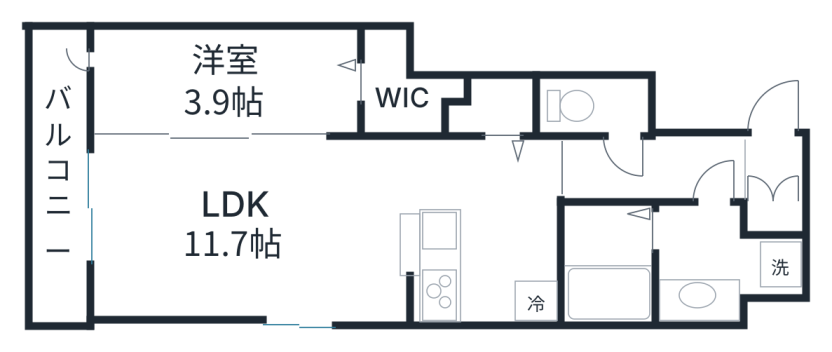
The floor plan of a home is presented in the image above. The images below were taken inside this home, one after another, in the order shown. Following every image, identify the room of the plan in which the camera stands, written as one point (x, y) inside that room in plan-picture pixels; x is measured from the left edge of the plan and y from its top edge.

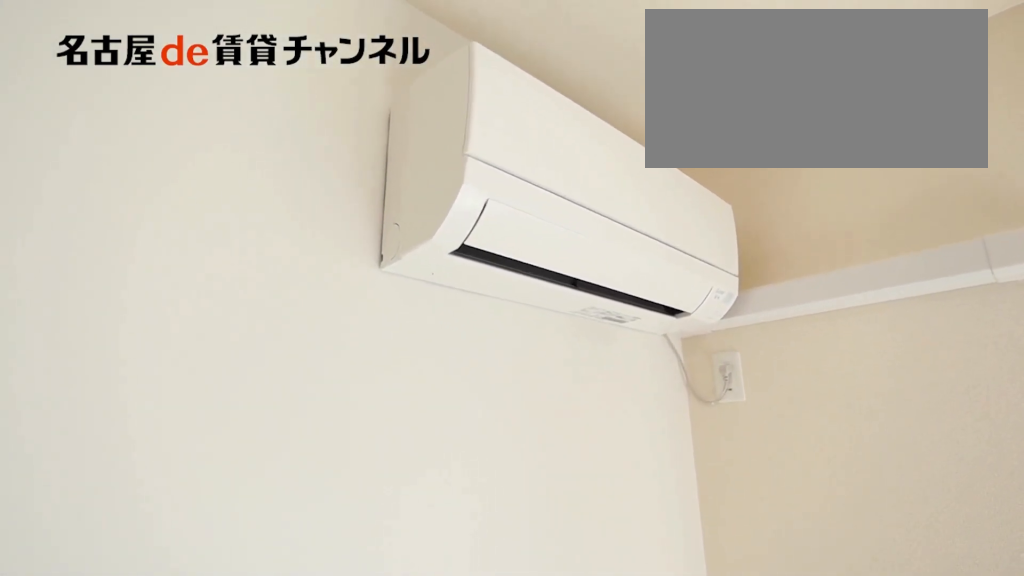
(253, 232)
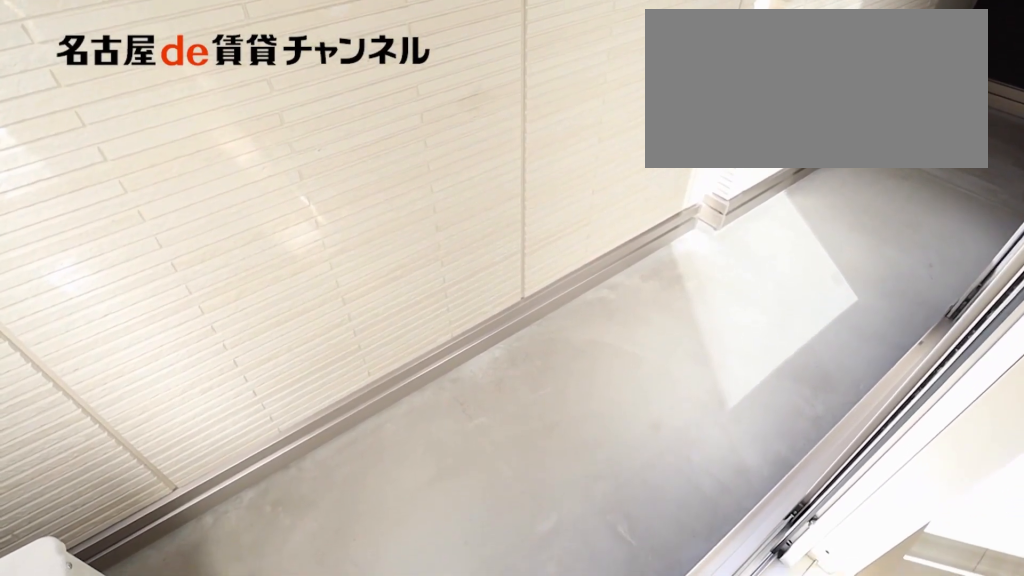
(62, 178)
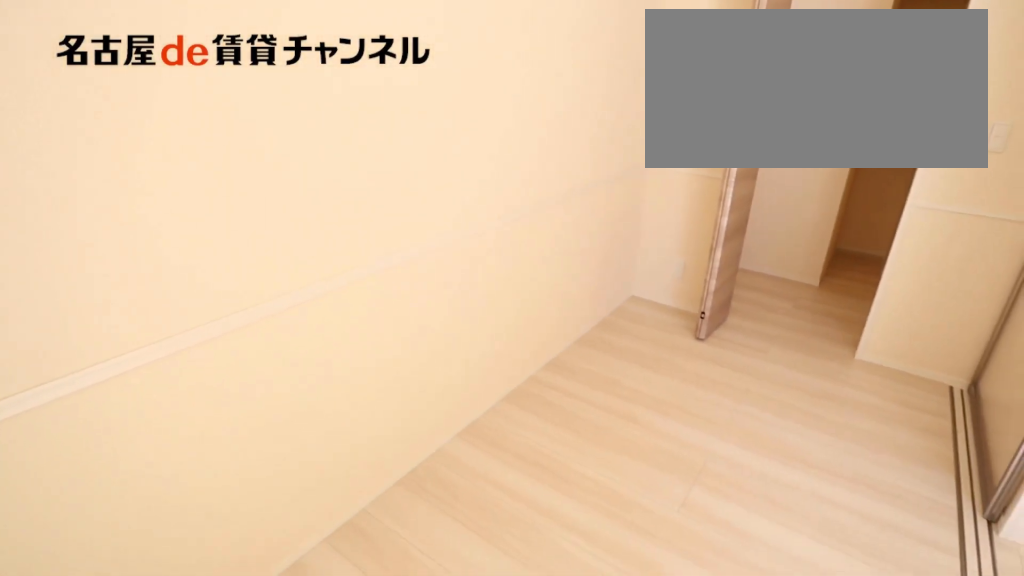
(226, 83)
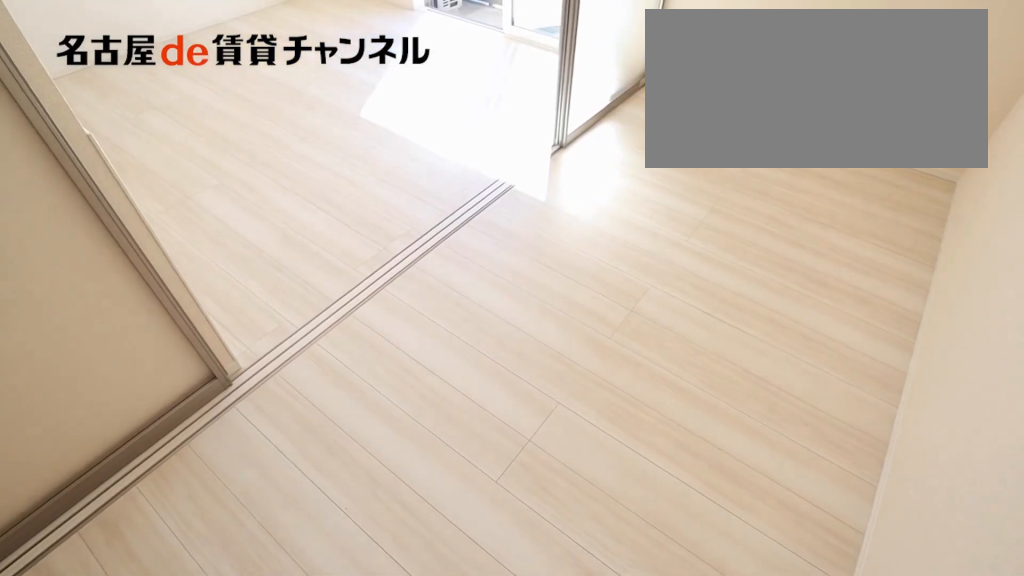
(226, 83)
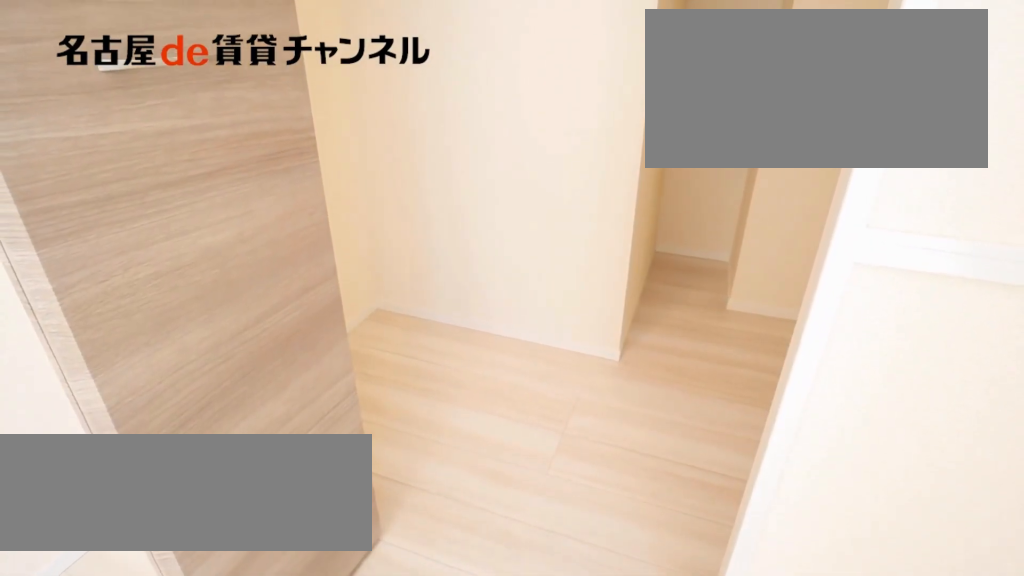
(400, 92)
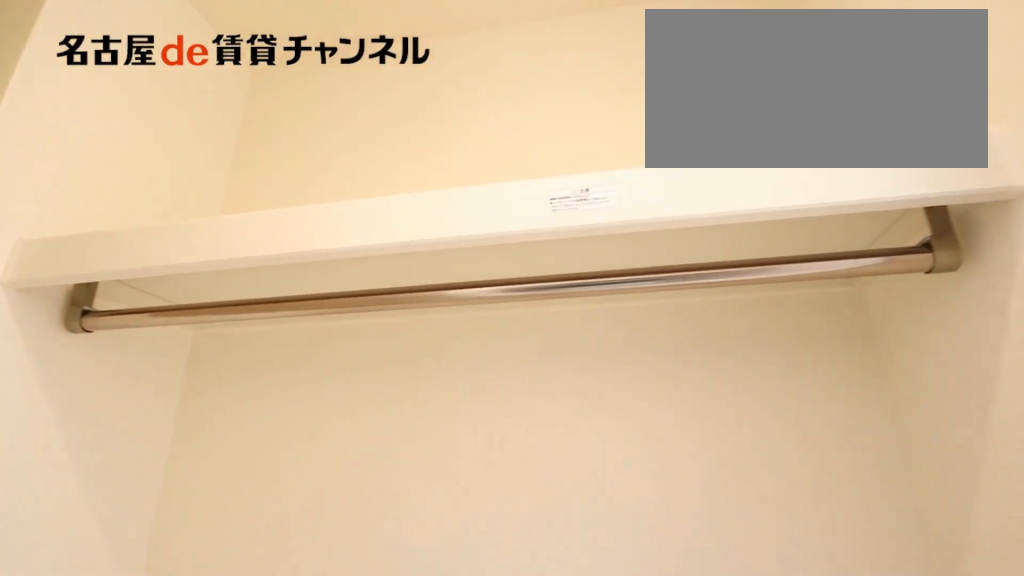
(400, 92)
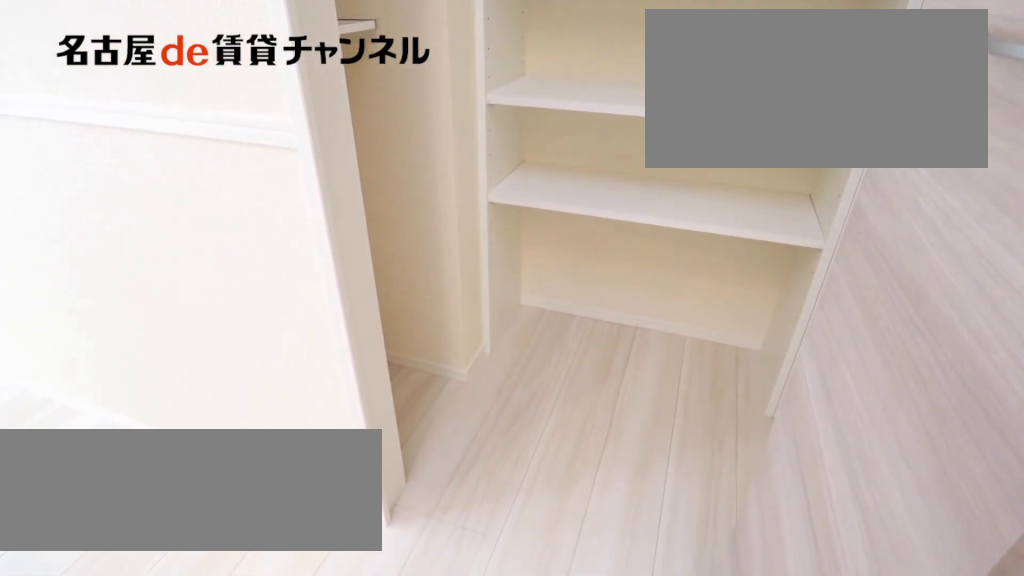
(490, 111)
